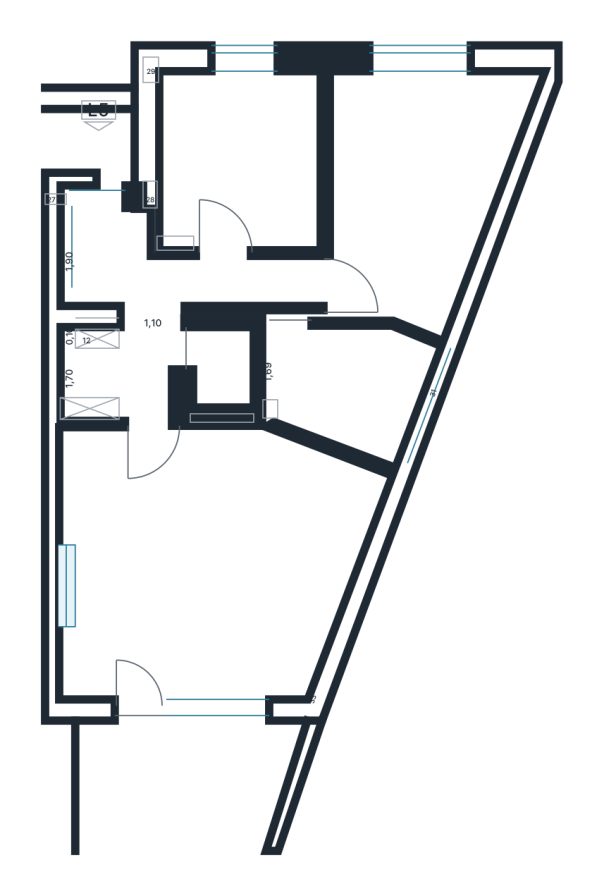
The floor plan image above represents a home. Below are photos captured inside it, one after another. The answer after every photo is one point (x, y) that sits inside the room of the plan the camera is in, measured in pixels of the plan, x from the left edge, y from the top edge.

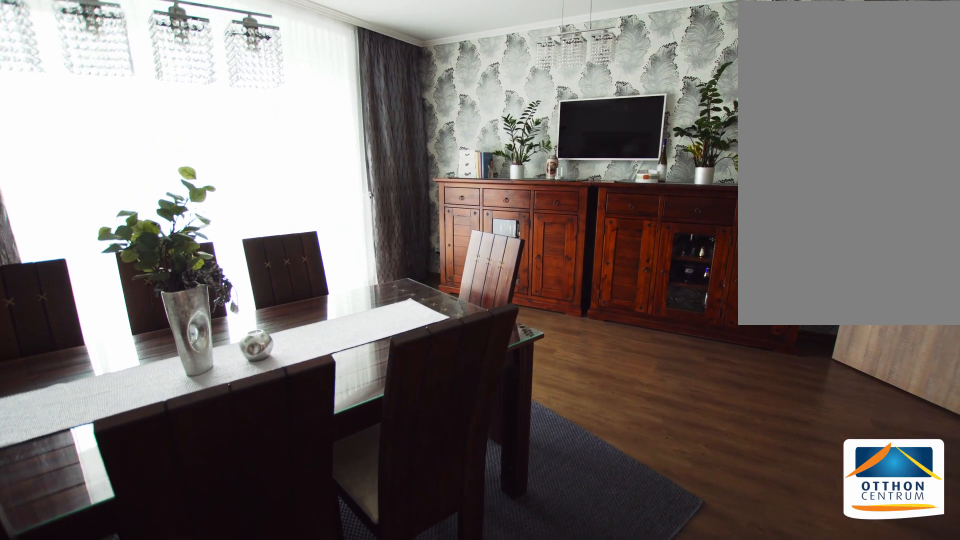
(210, 564)
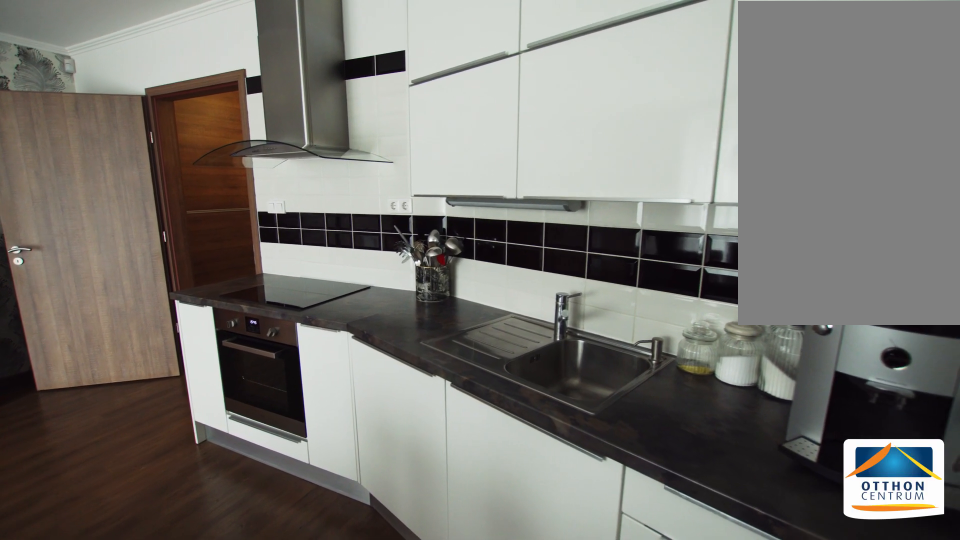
(210, 564)
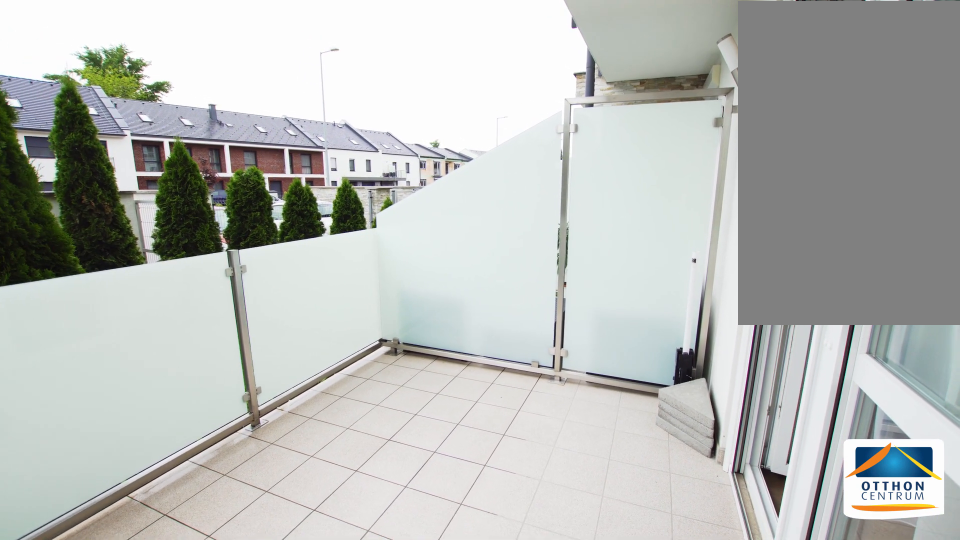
(210, 789)
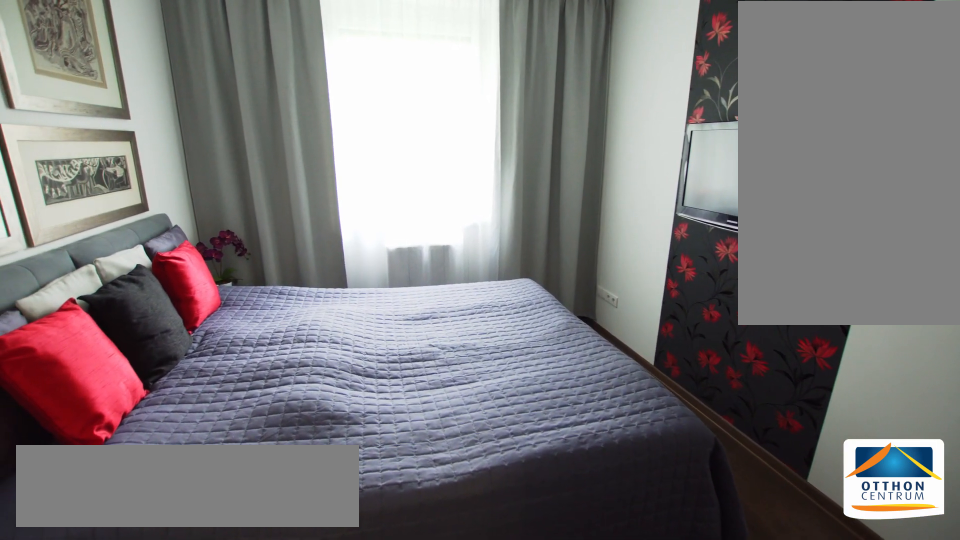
(238, 166)
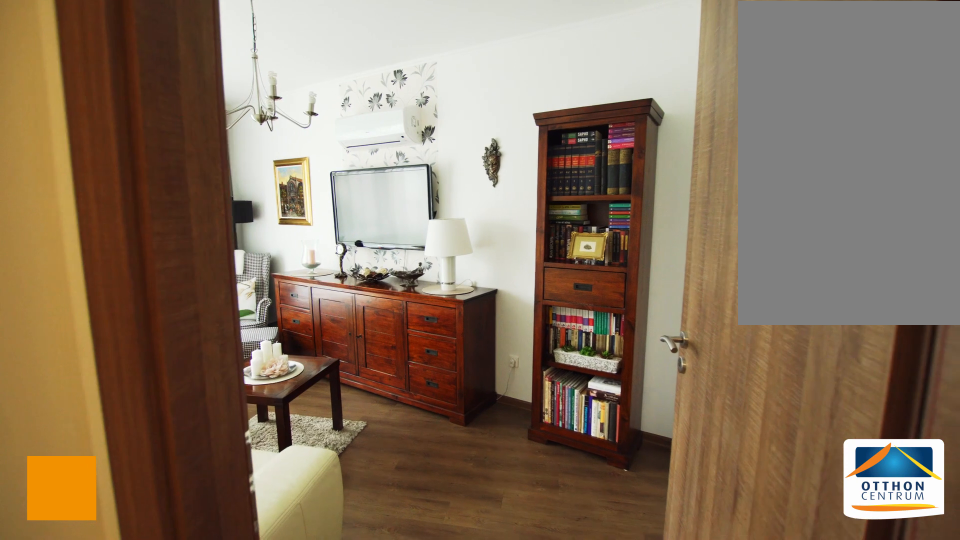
(340, 194)
